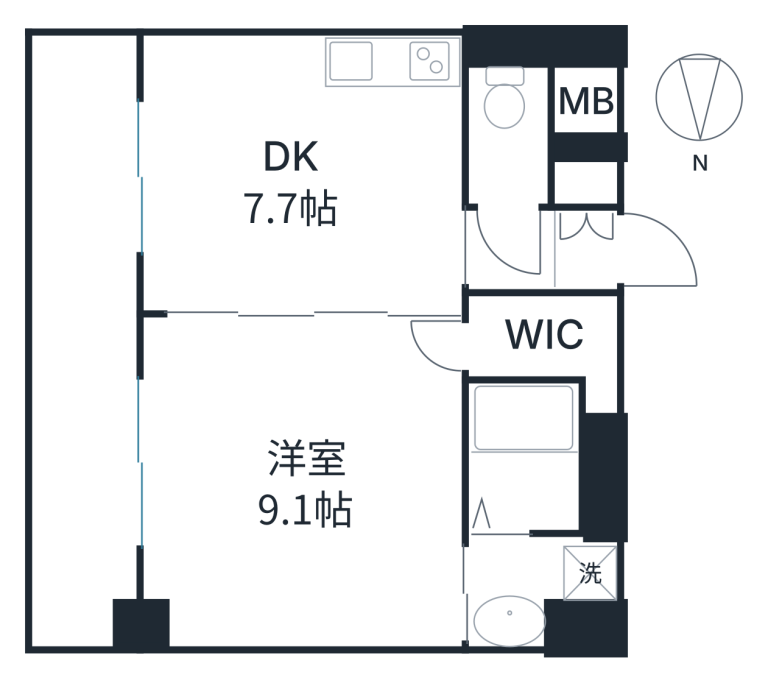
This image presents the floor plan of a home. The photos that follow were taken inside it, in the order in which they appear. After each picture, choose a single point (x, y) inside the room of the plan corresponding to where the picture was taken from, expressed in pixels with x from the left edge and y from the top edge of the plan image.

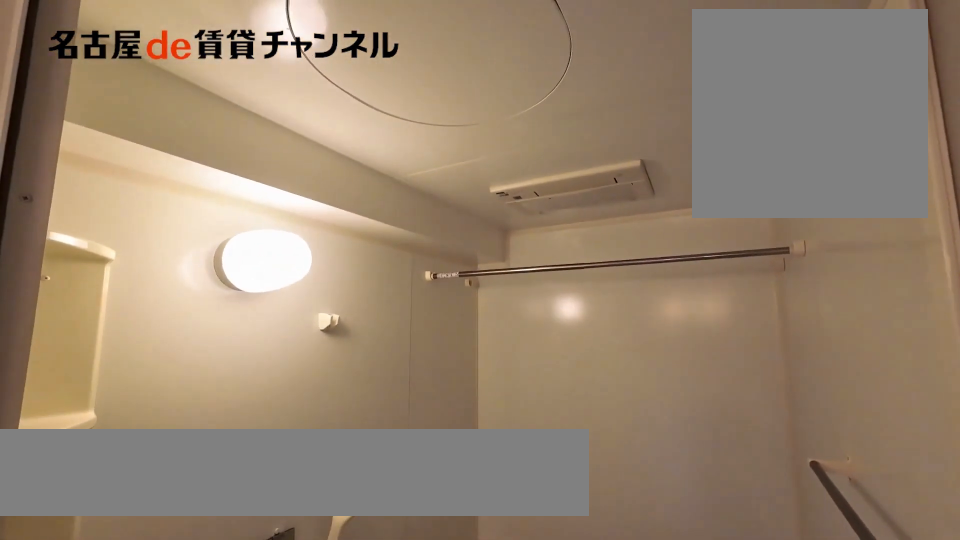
(525, 456)
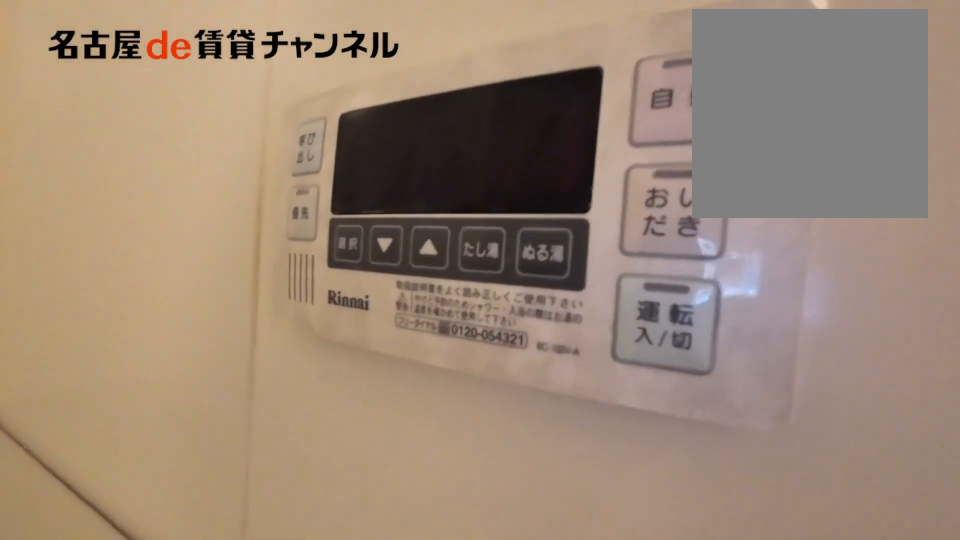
(525, 456)
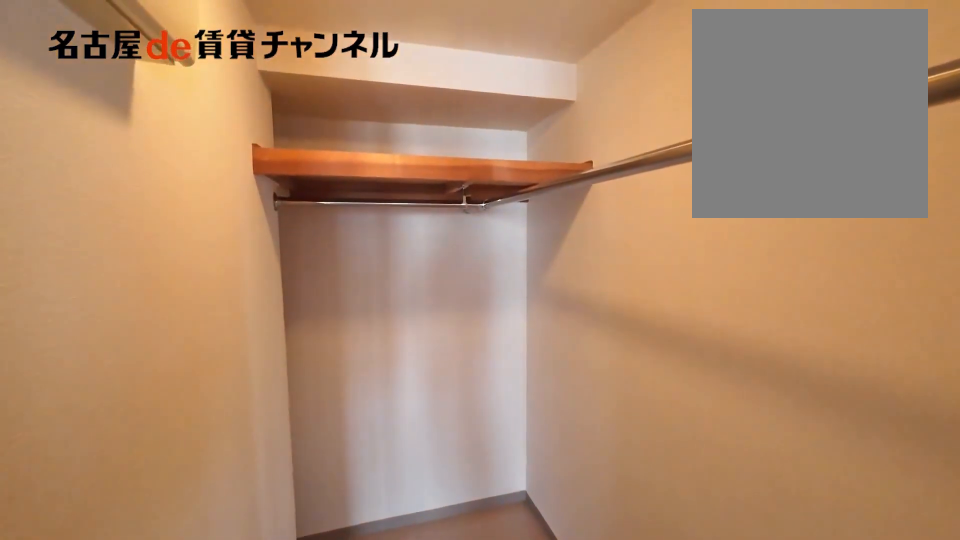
(553, 341)
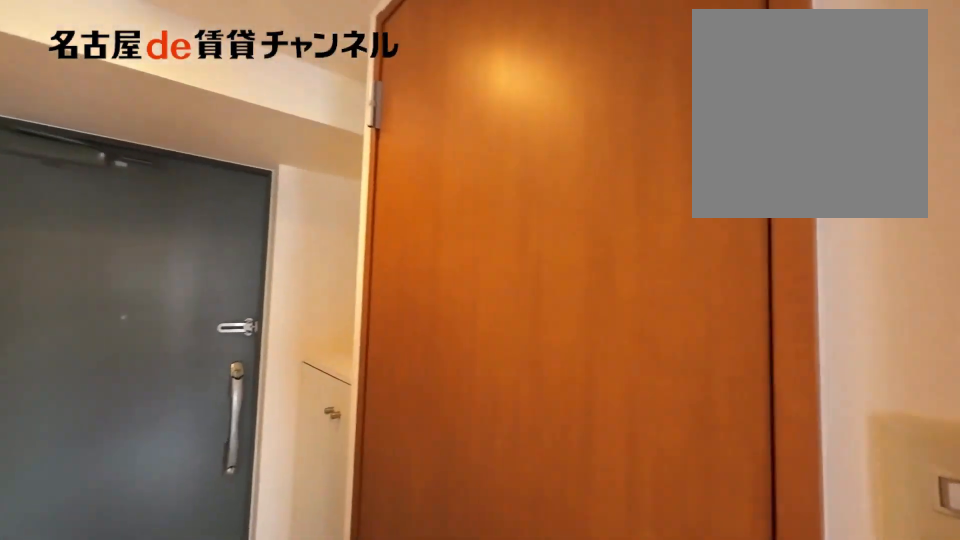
(510, 251)
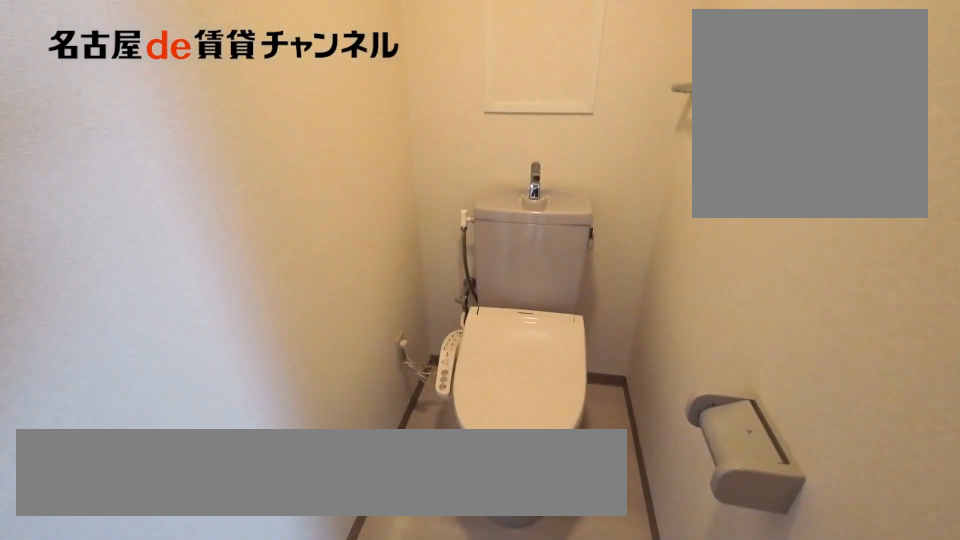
(509, 139)
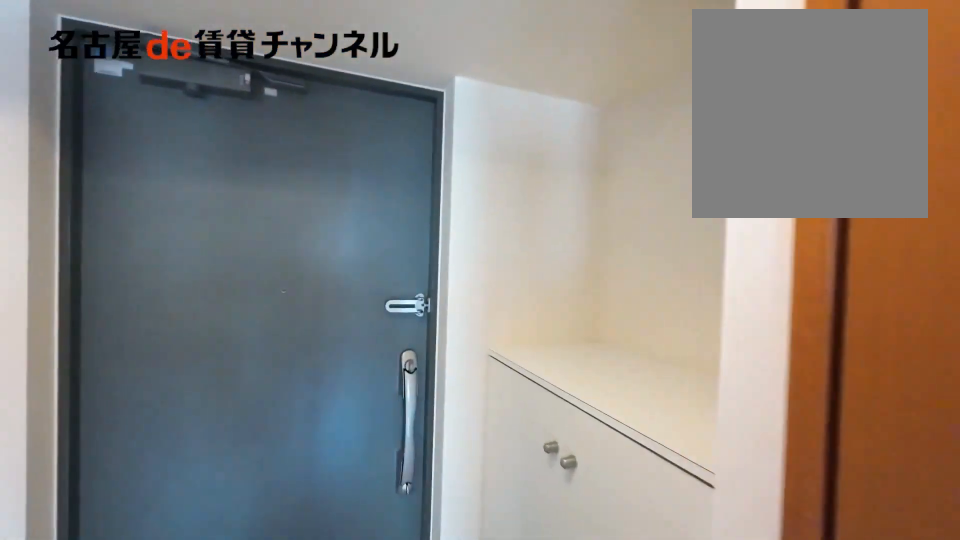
(582, 248)
